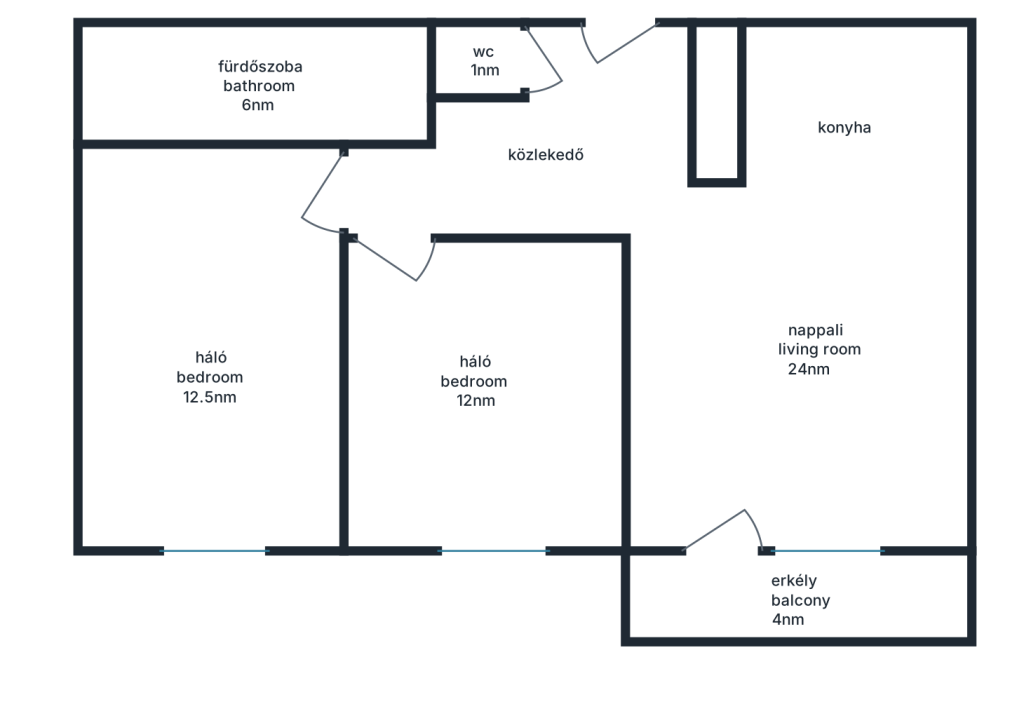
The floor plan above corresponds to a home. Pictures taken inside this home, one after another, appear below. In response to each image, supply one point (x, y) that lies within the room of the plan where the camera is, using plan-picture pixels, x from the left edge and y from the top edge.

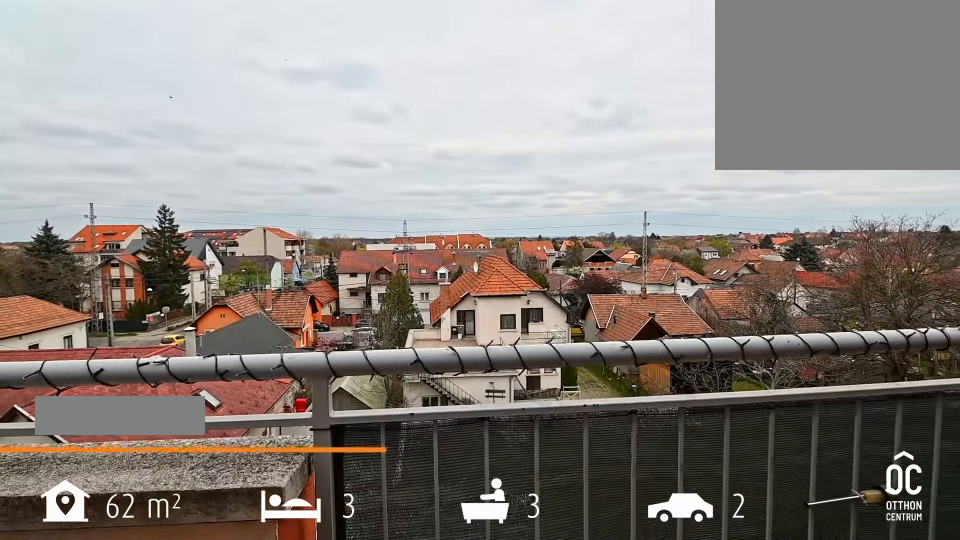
(808, 603)
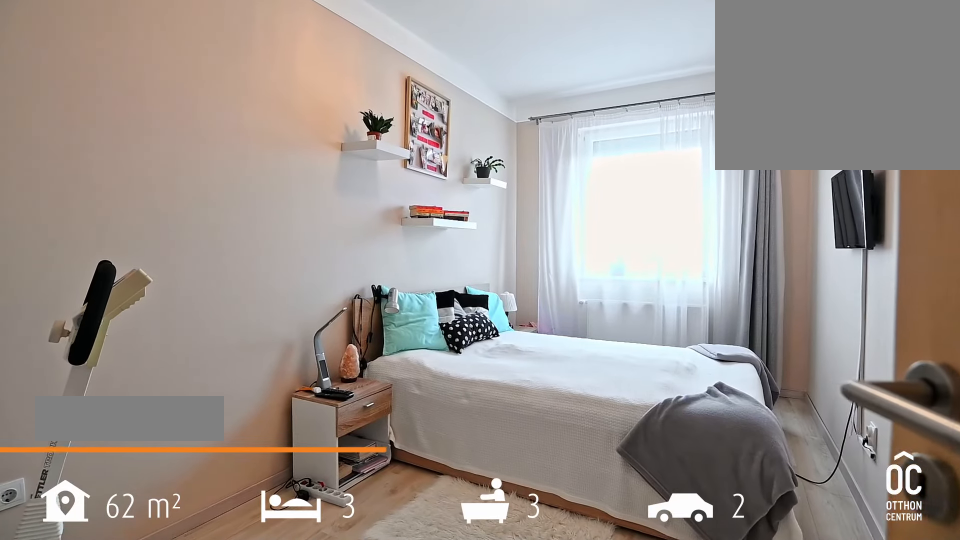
(479, 395)
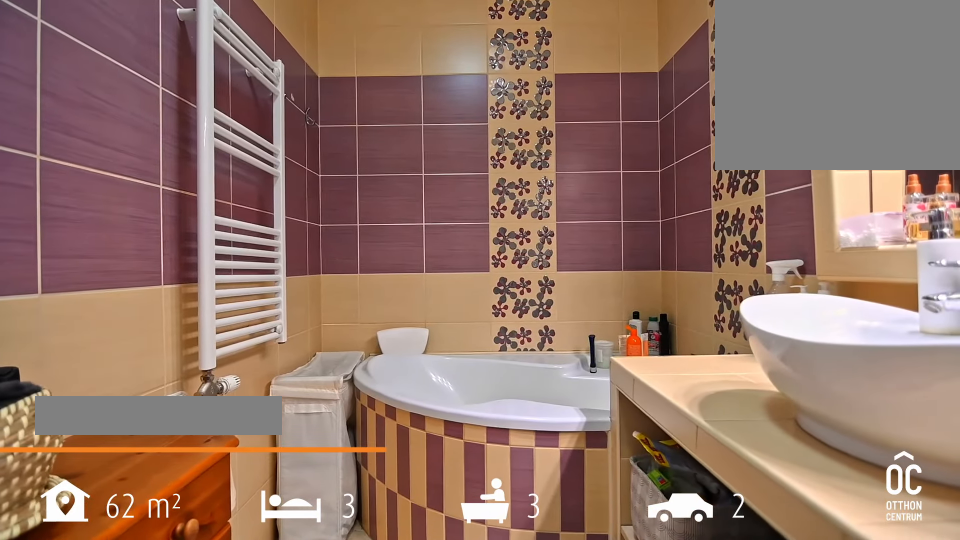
(268, 94)
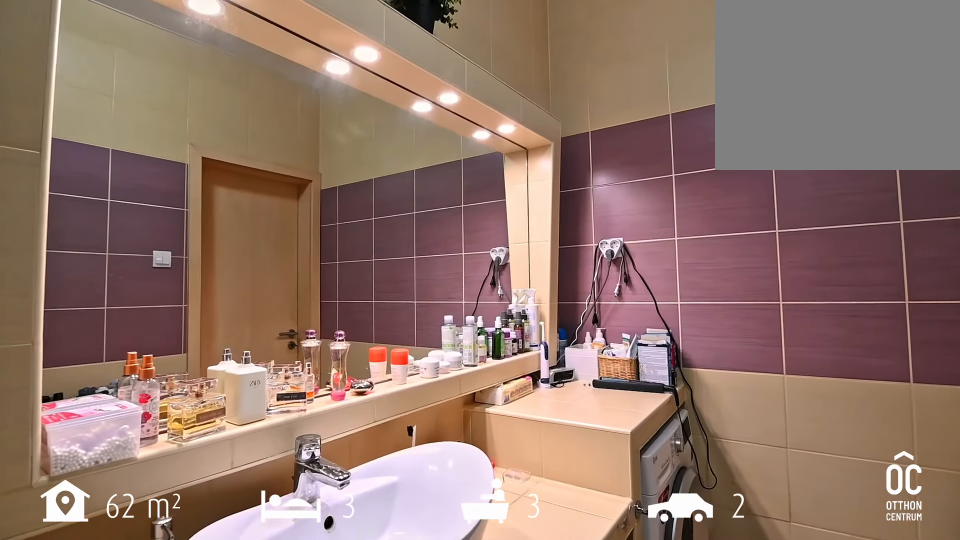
(268, 94)
